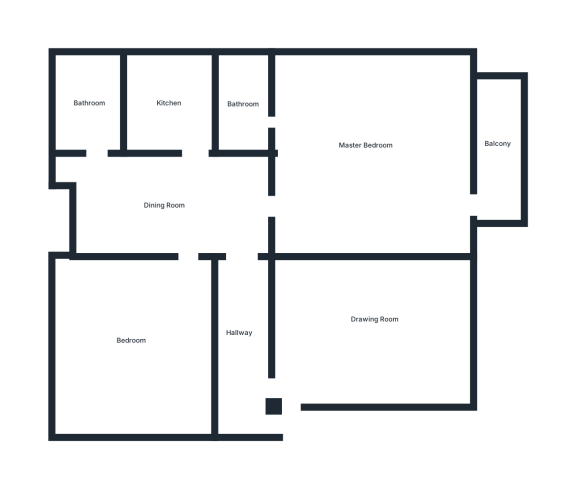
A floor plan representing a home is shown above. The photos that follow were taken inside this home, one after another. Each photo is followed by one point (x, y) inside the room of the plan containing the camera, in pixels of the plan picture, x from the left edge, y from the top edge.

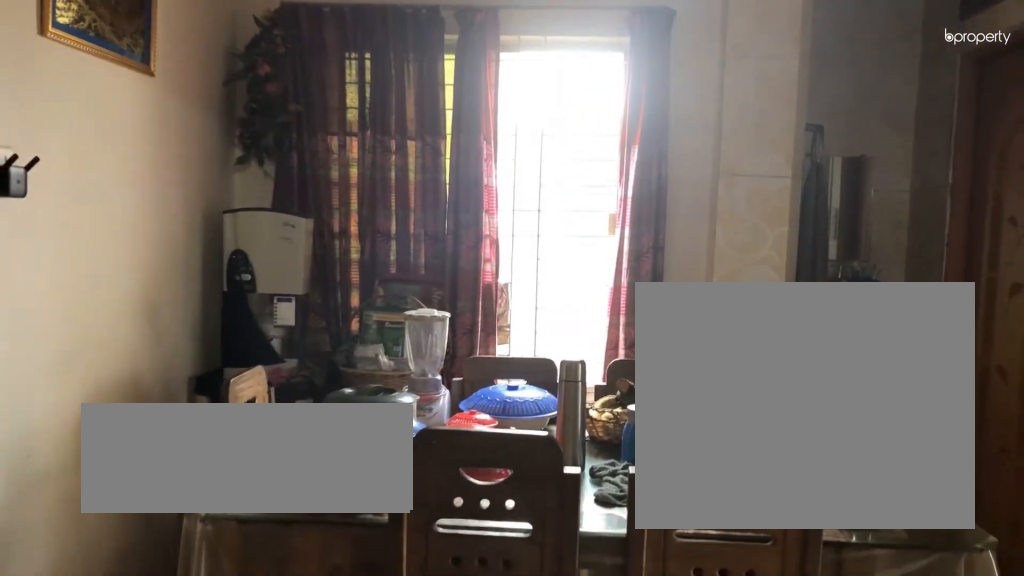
(163, 201)
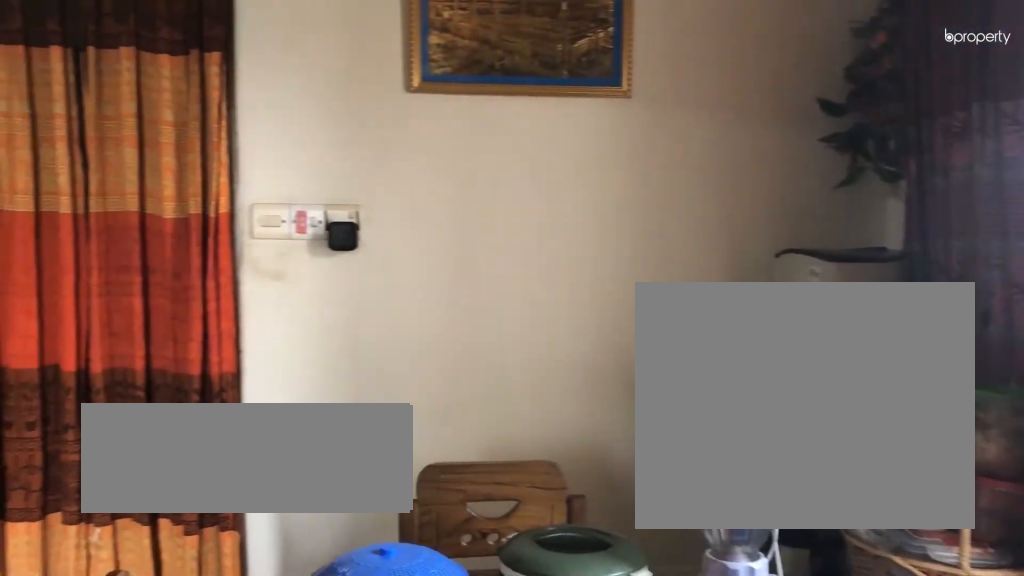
(163, 202)
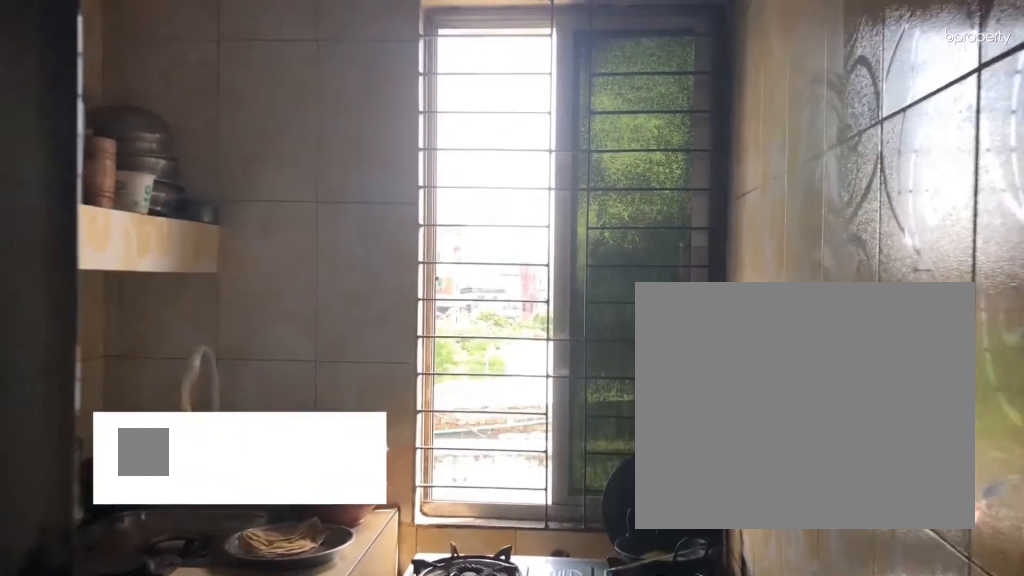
(169, 101)
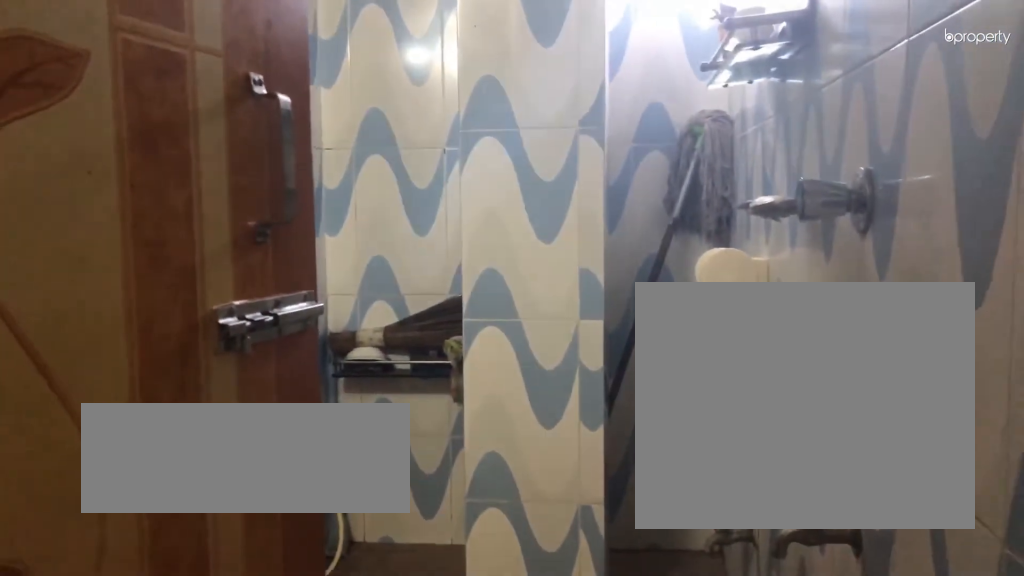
(89, 101)
